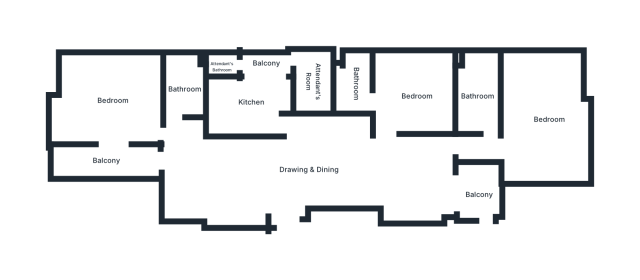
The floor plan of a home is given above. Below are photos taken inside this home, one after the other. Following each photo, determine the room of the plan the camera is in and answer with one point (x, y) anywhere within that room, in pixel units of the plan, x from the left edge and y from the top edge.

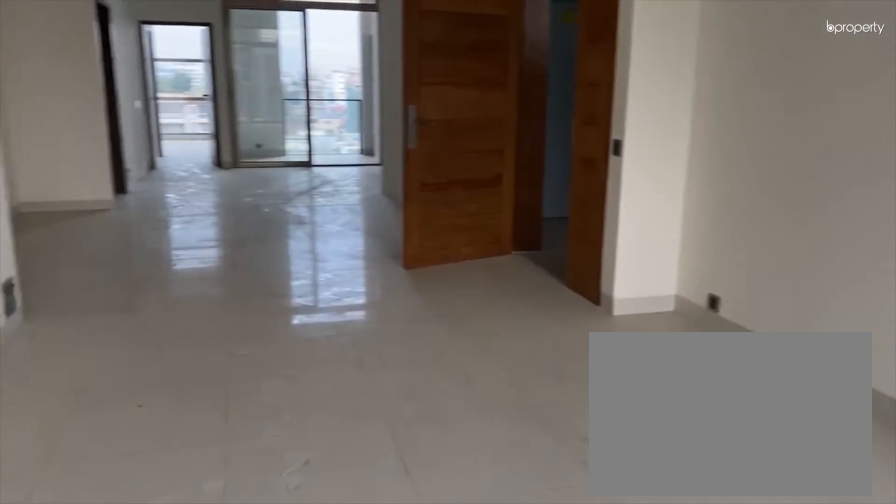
(202, 176)
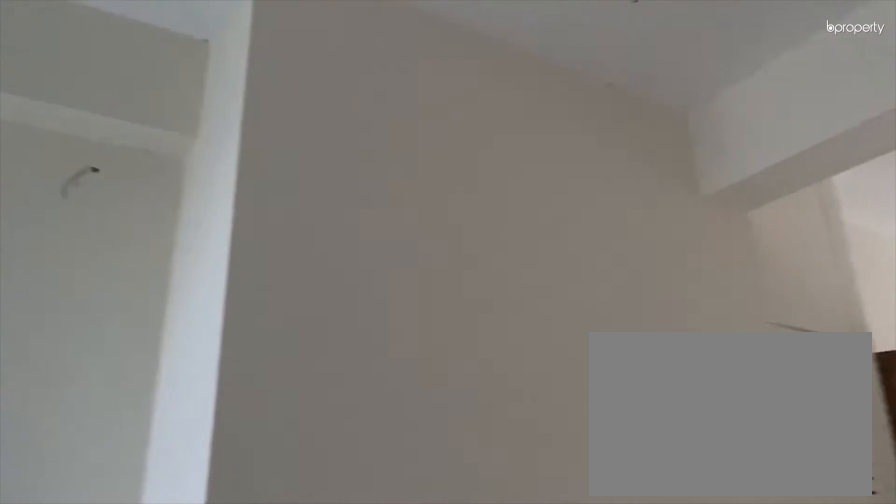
(403, 176)
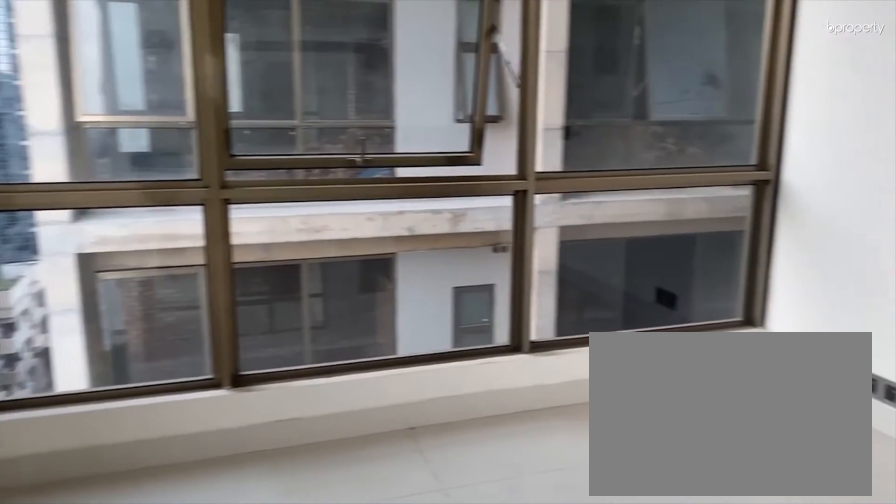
(112, 100)
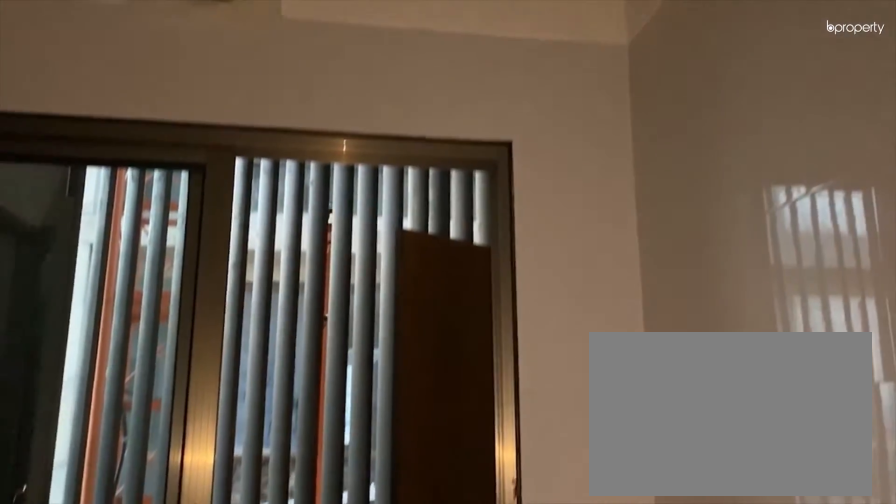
(251, 103)
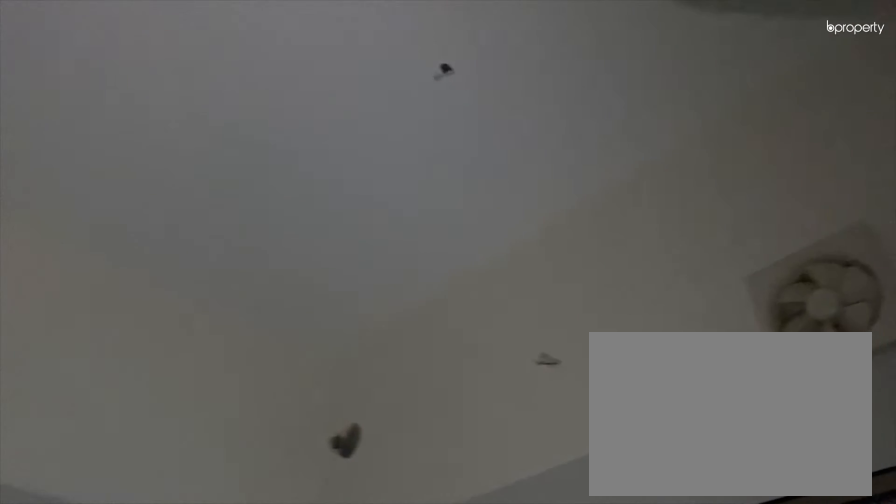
(251, 103)
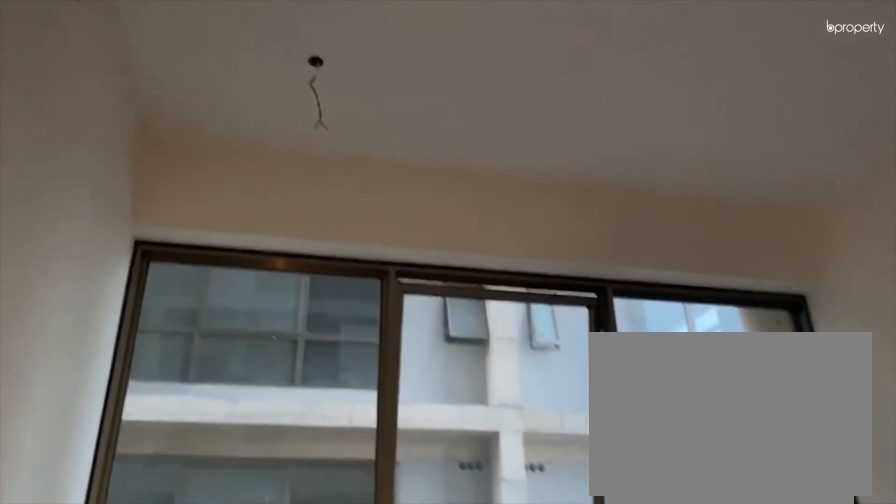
(410, 96)
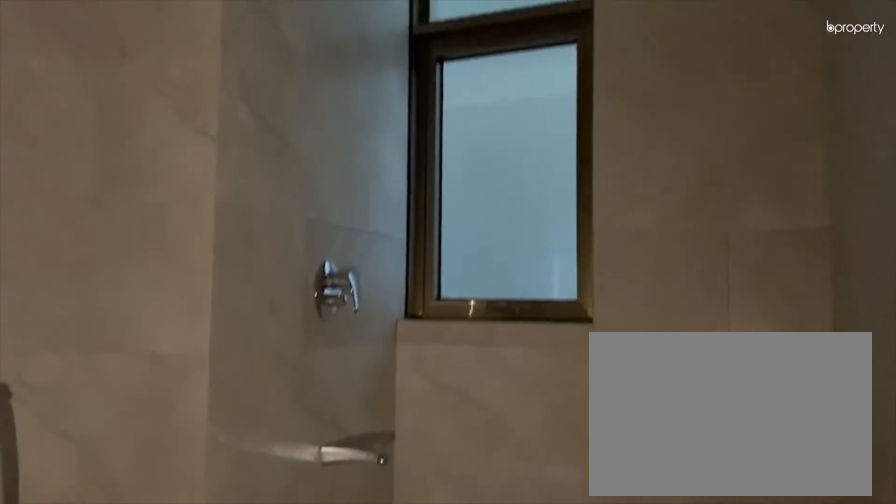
(357, 86)
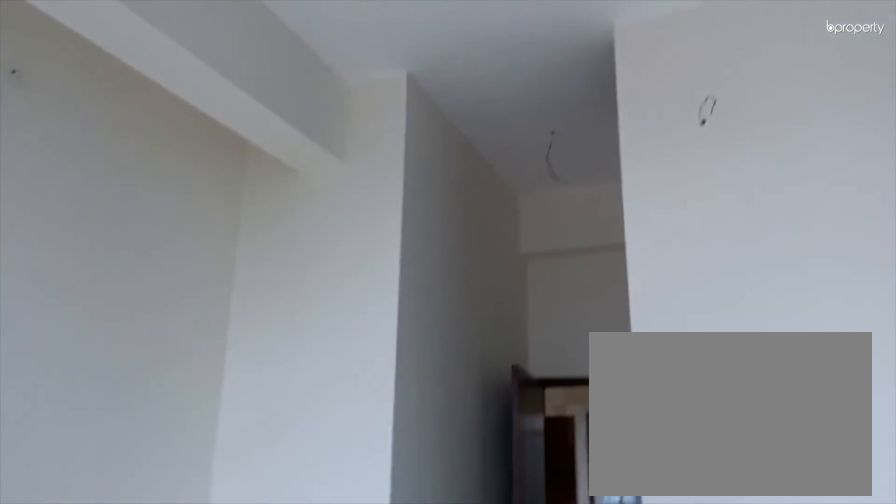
(549, 150)
